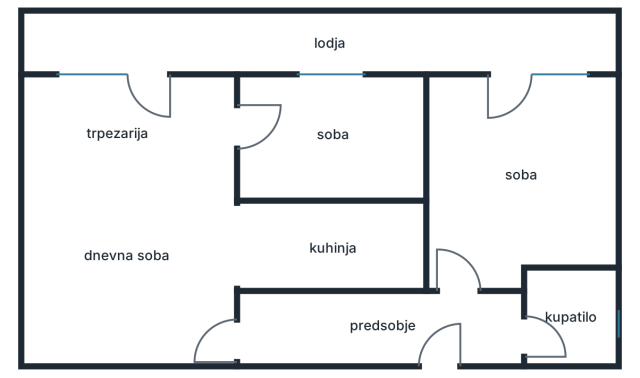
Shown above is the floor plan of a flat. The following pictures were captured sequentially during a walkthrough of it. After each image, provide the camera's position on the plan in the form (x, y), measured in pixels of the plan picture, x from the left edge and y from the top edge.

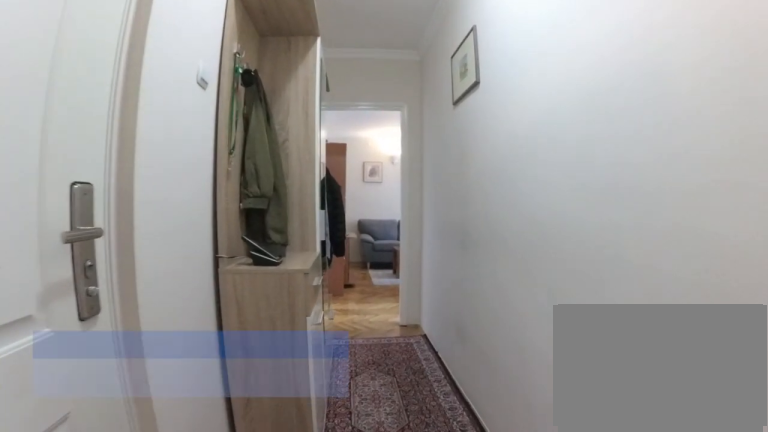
(434, 331)
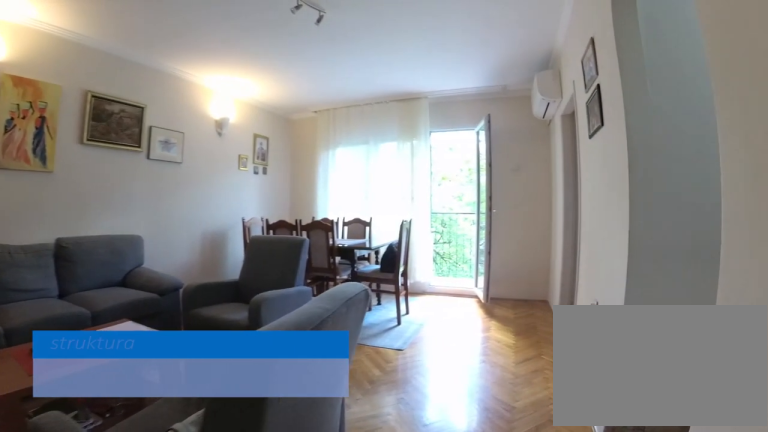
(214, 322)
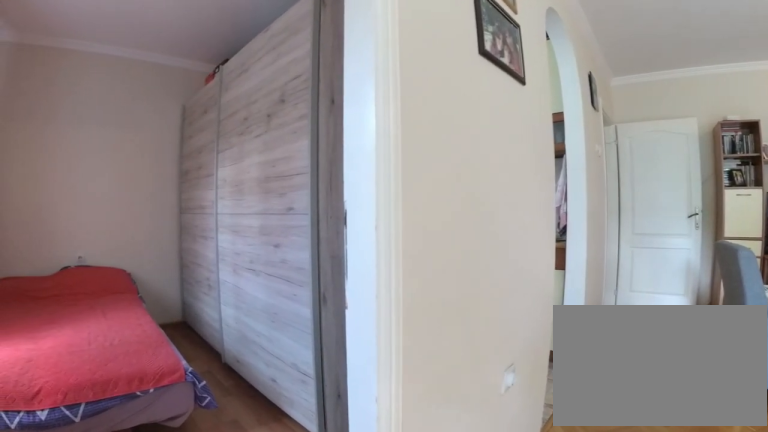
(167, 136)
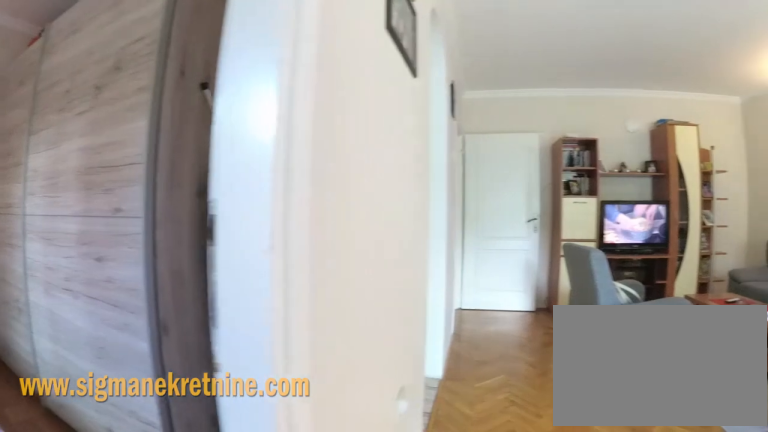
(201, 127)
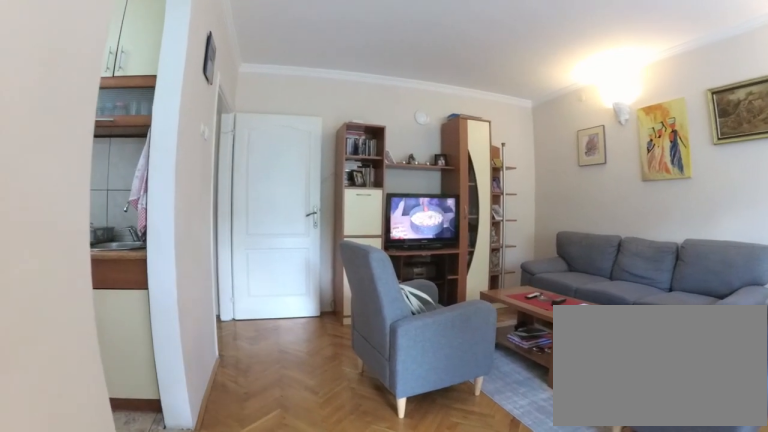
(212, 149)
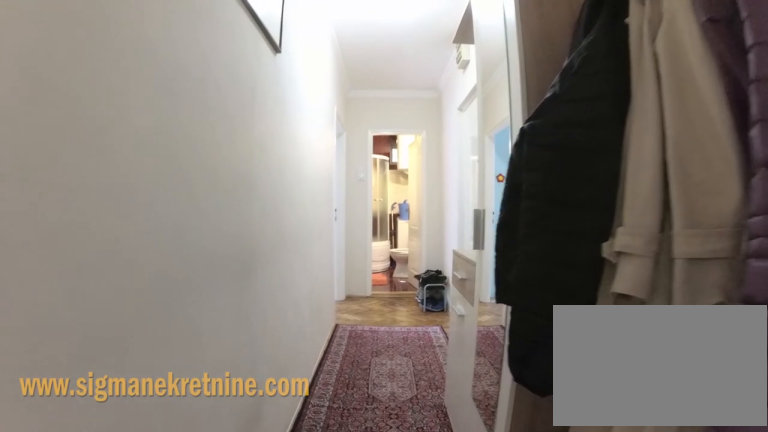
(214, 324)
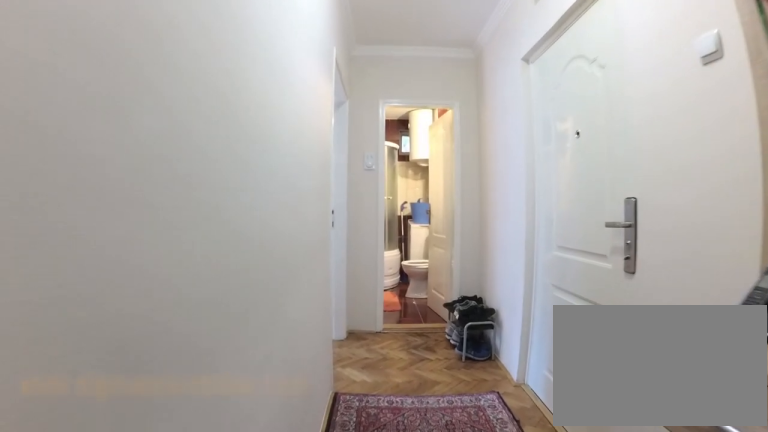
(321, 324)
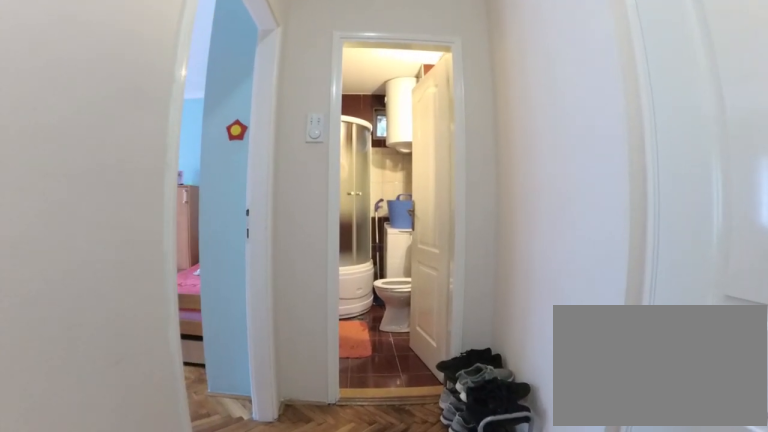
(408, 326)
